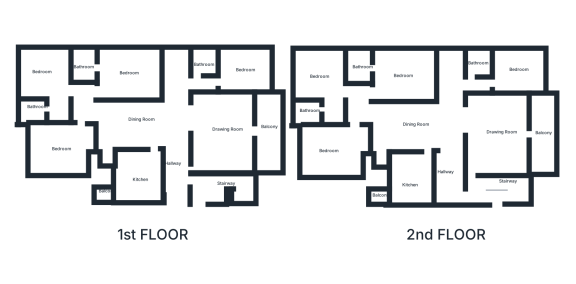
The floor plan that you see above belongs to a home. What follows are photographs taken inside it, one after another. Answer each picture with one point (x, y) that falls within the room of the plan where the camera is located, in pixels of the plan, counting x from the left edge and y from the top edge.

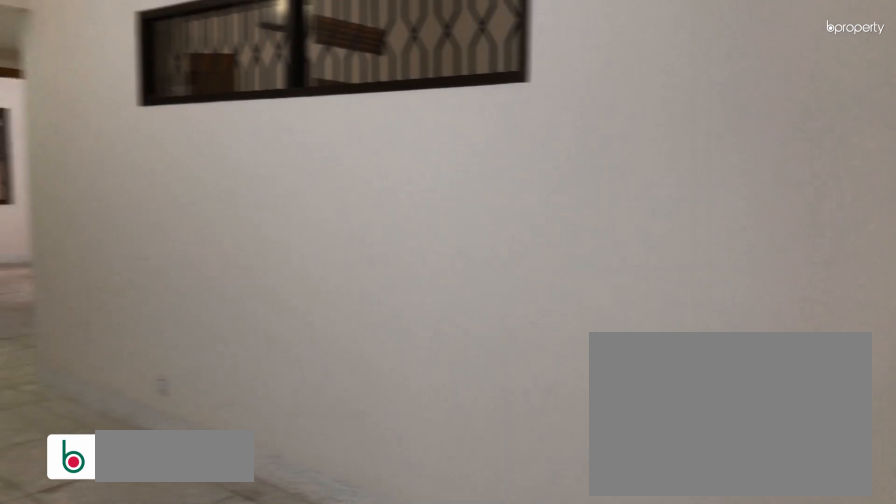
(158, 127)
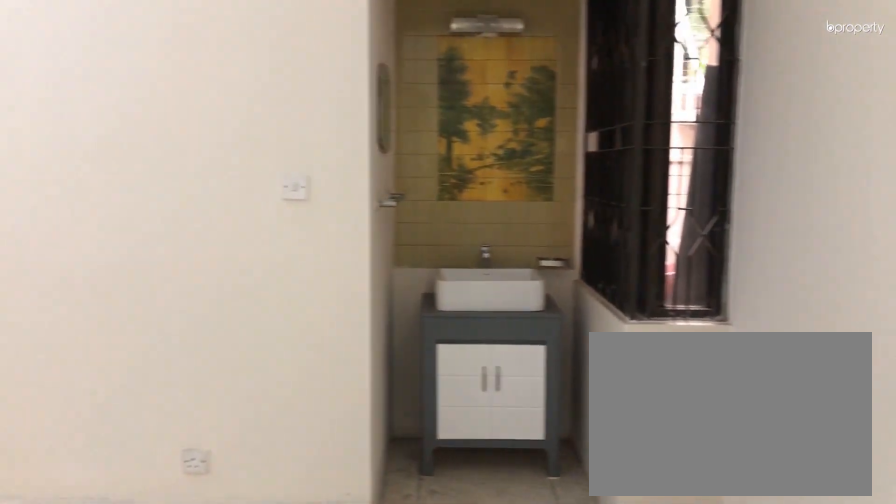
(126, 123)
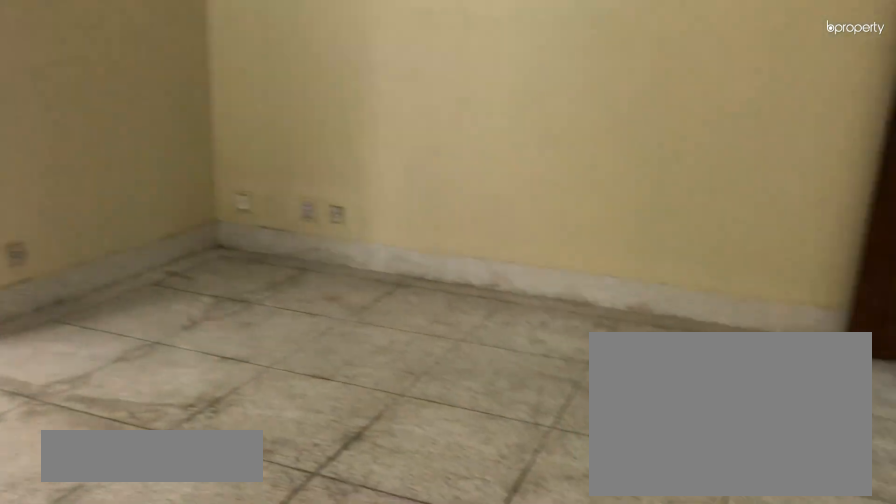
(229, 136)
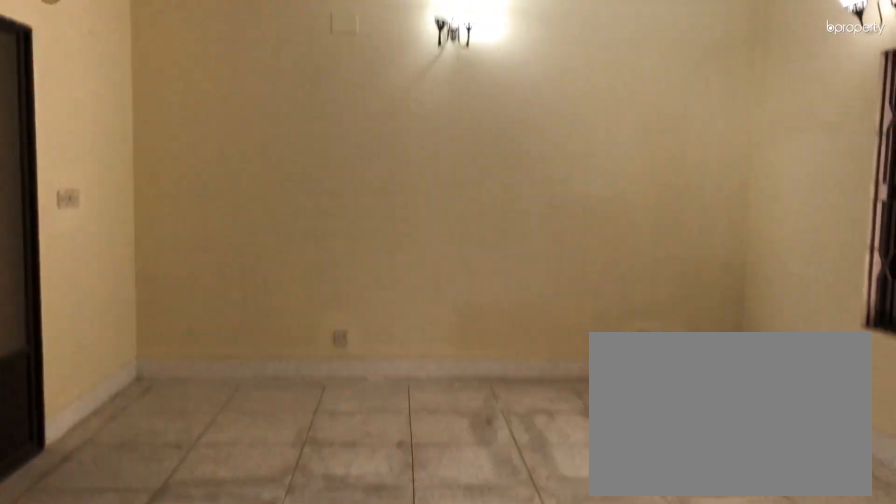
(234, 134)
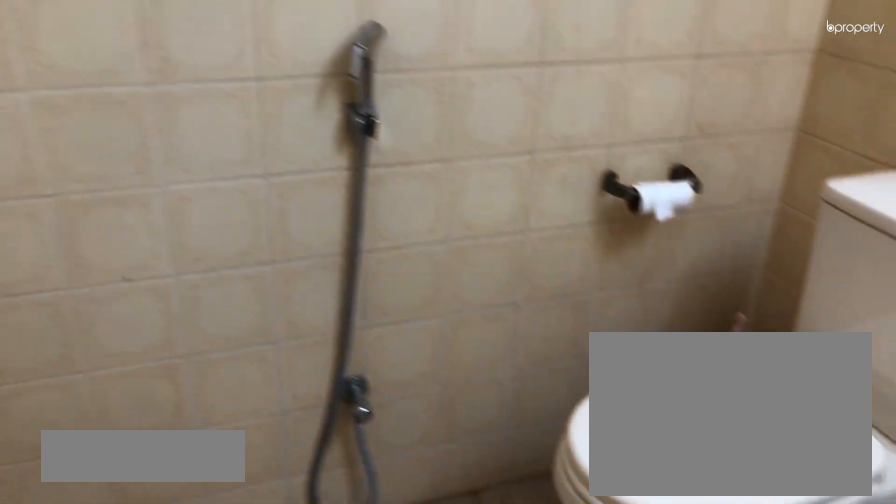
(204, 59)
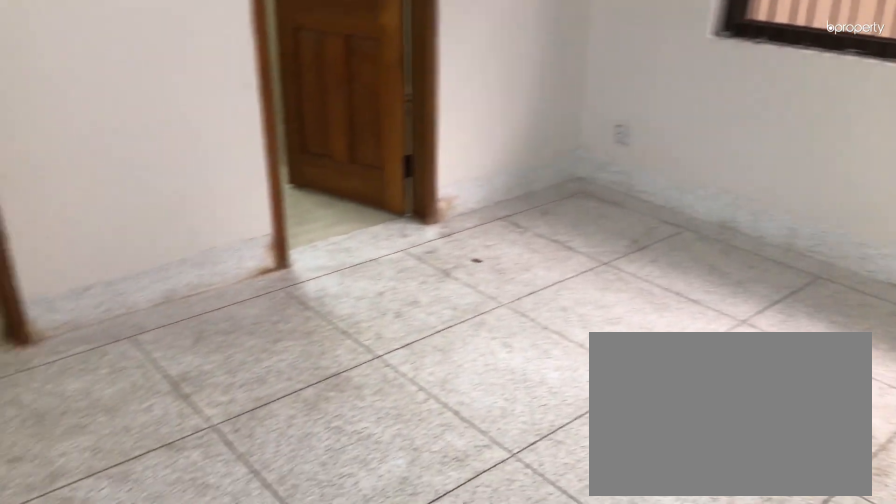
(124, 68)
